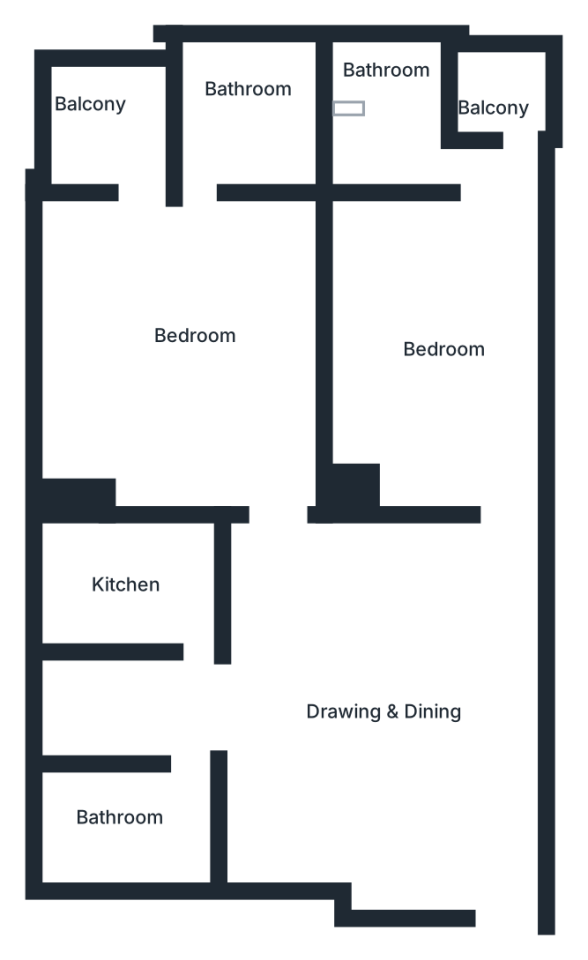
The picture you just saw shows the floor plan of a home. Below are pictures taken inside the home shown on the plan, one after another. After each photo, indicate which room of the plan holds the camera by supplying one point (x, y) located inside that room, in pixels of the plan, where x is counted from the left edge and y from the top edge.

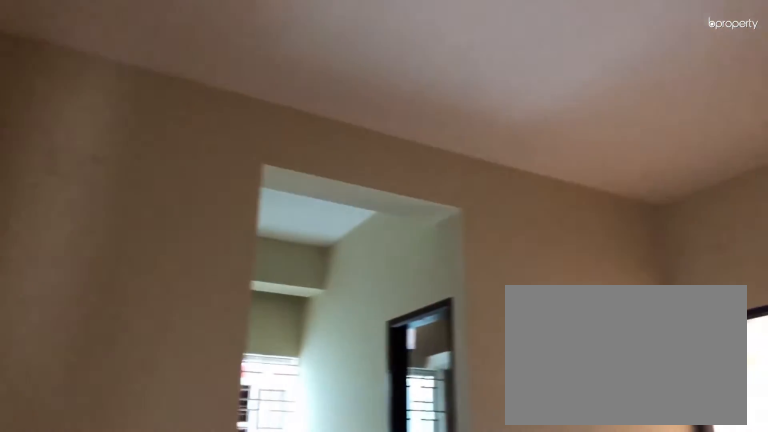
(402, 702)
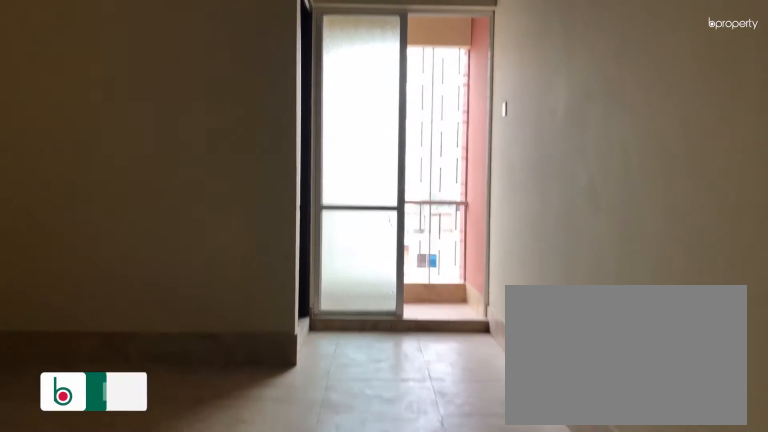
(461, 328)
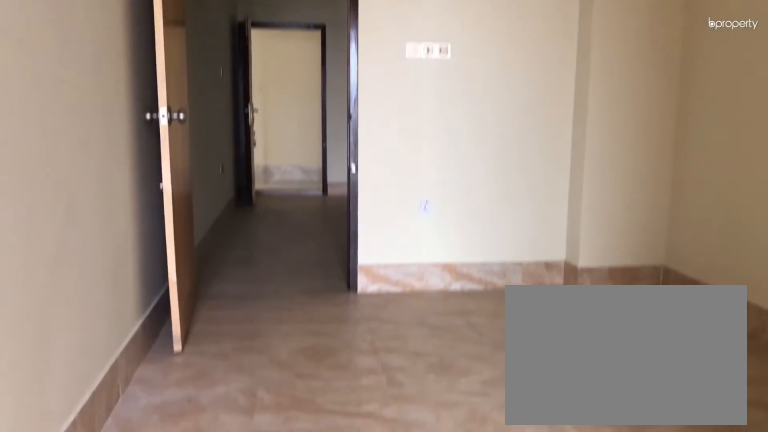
(461, 328)
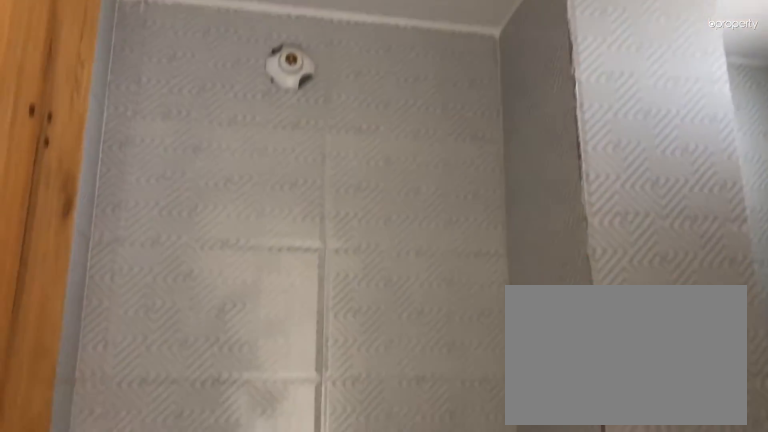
(397, 128)
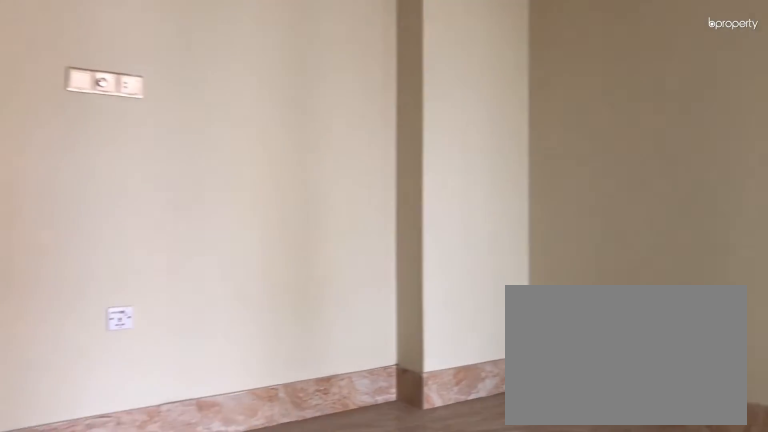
(173, 318)
